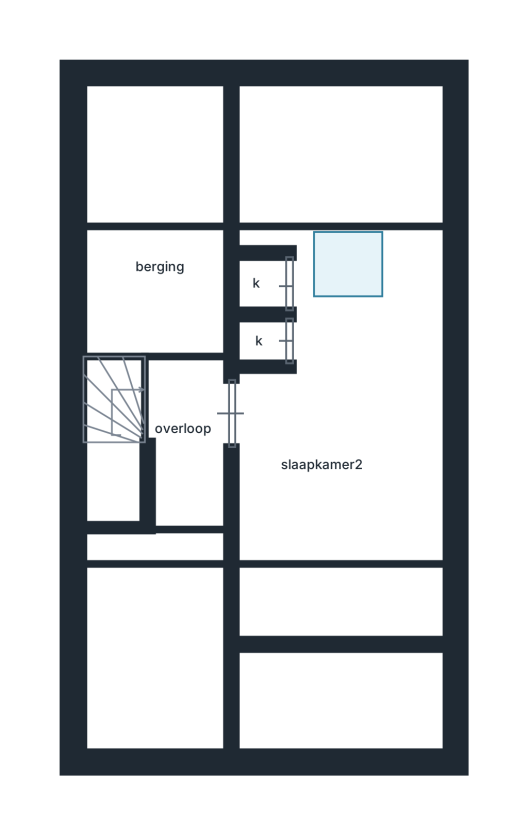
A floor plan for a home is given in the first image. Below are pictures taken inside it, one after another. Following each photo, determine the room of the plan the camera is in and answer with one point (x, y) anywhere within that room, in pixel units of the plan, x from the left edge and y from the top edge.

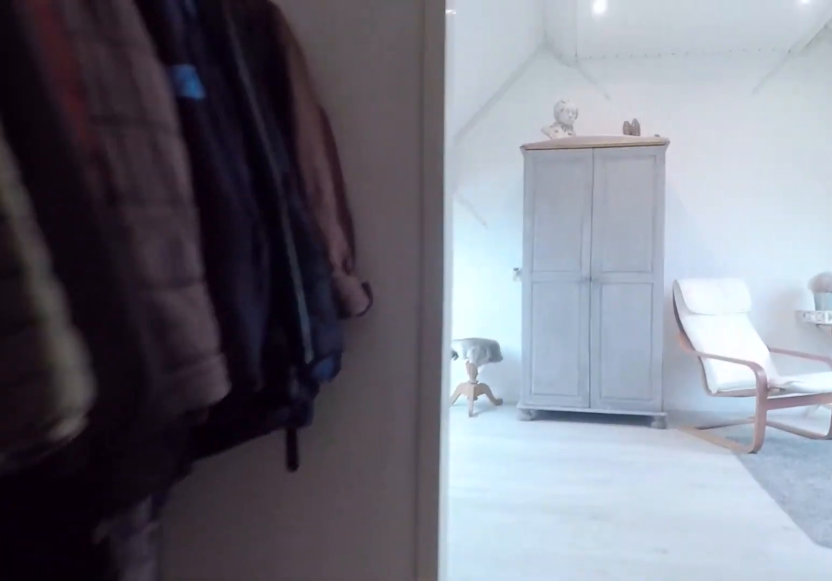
(188, 471)
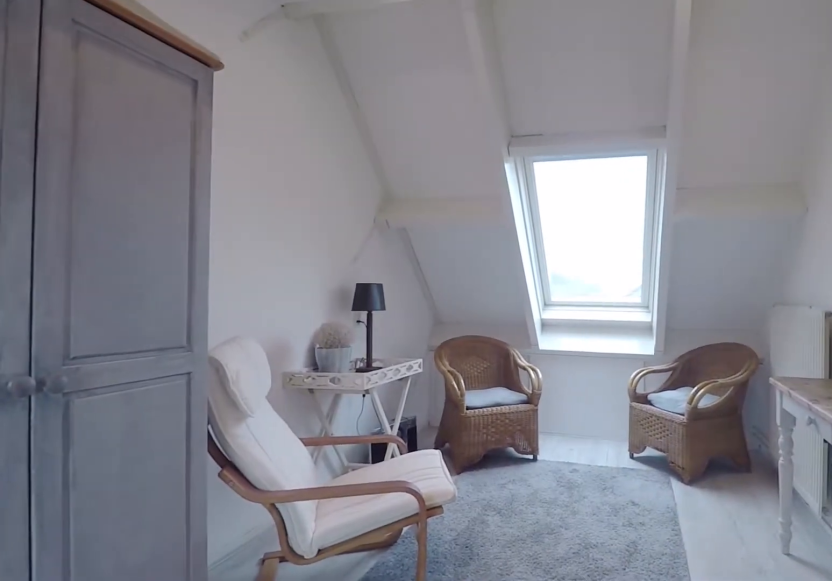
(357, 485)
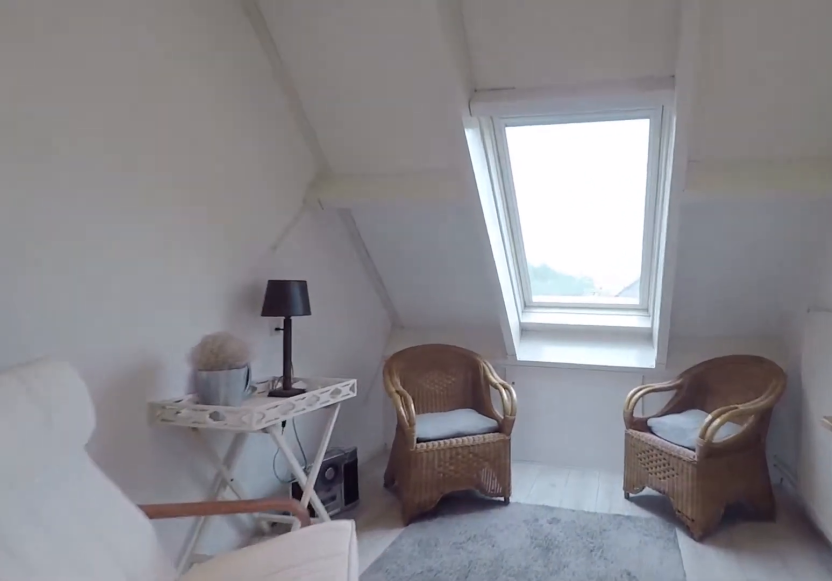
(357, 485)
